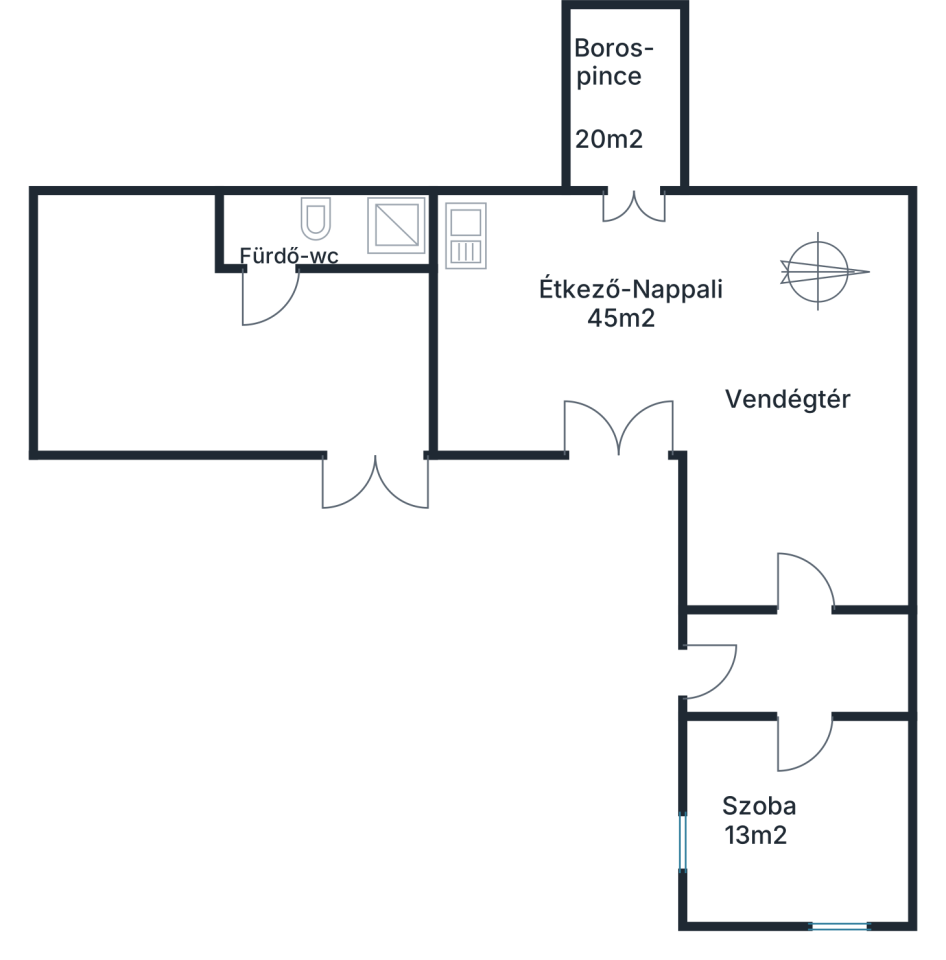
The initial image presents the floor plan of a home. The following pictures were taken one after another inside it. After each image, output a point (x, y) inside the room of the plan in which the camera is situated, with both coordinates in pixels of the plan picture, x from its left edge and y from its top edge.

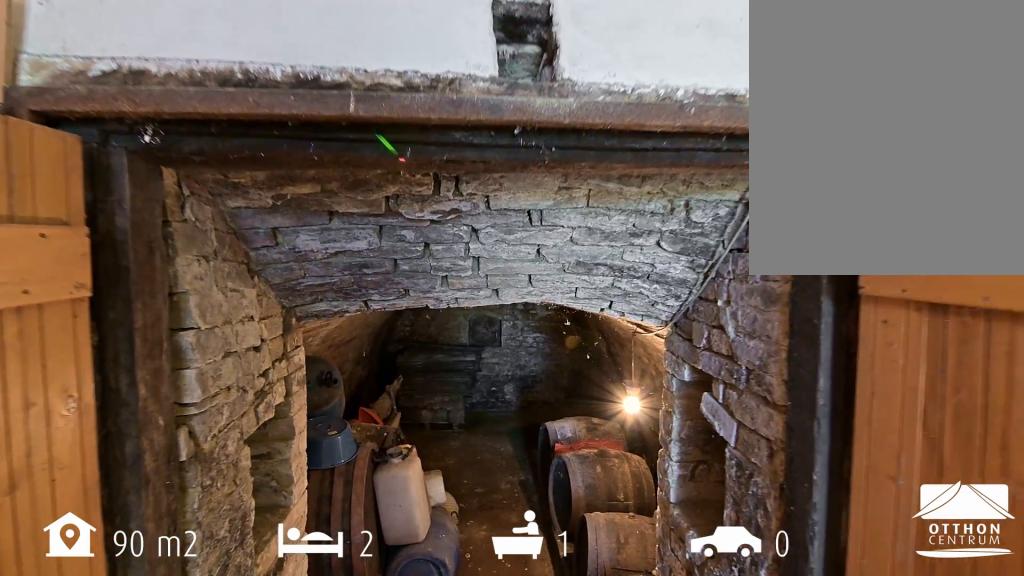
(808, 394)
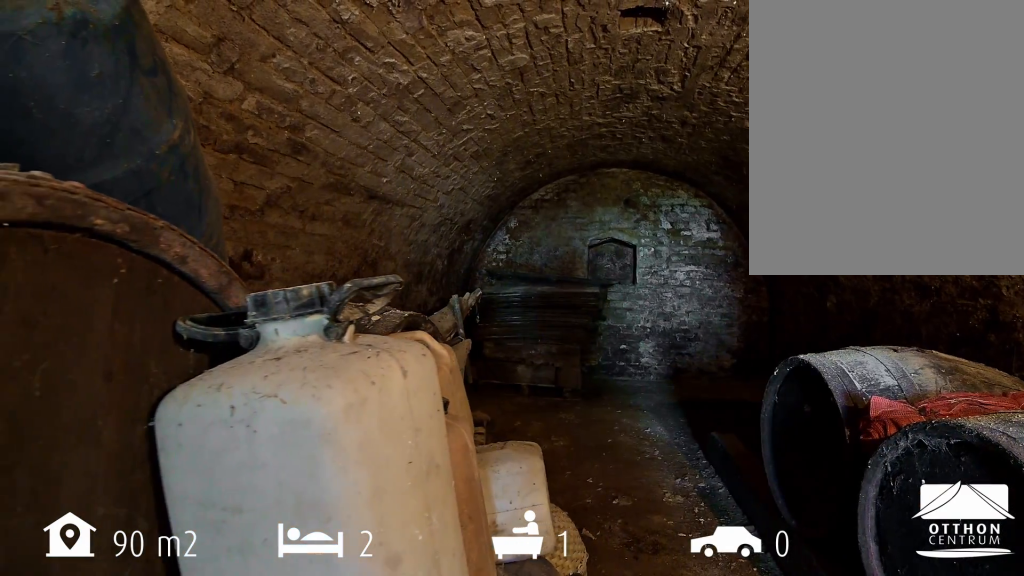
(625, 88)
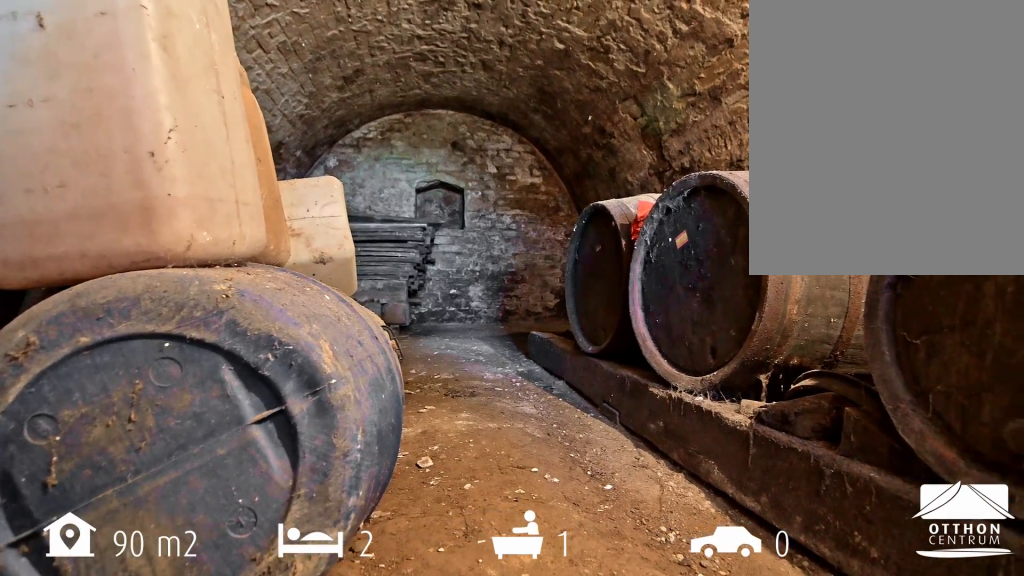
(625, 89)
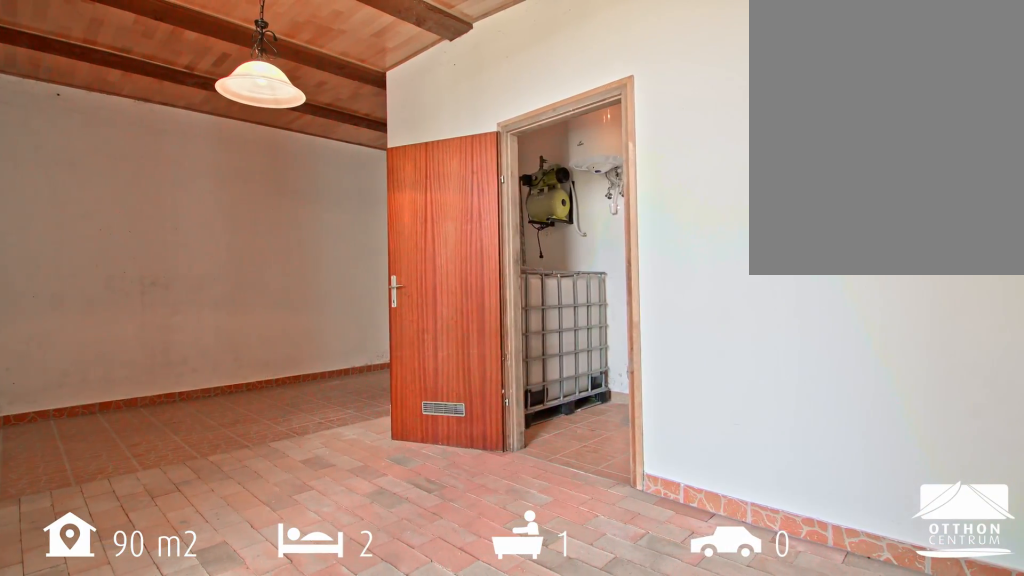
(282, 362)
